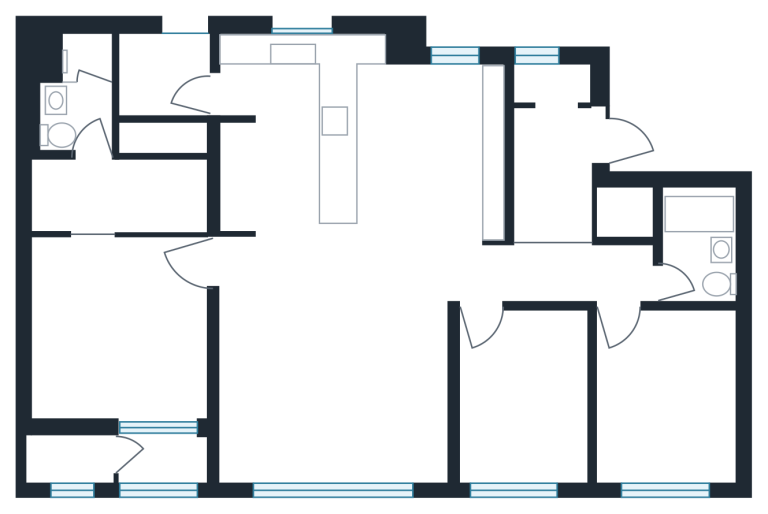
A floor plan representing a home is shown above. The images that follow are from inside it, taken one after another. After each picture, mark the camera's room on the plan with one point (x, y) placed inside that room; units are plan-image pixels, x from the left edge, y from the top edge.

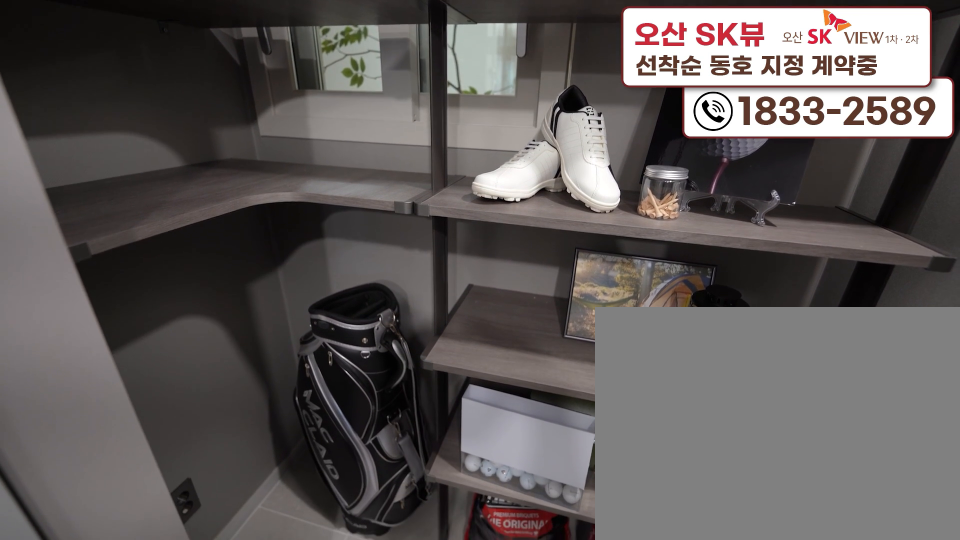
(559, 153)
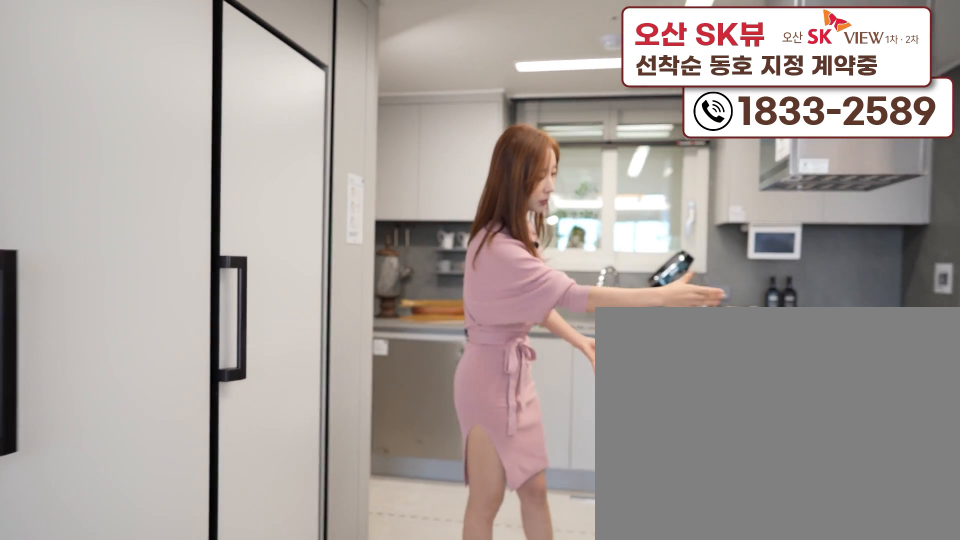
(306, 243)
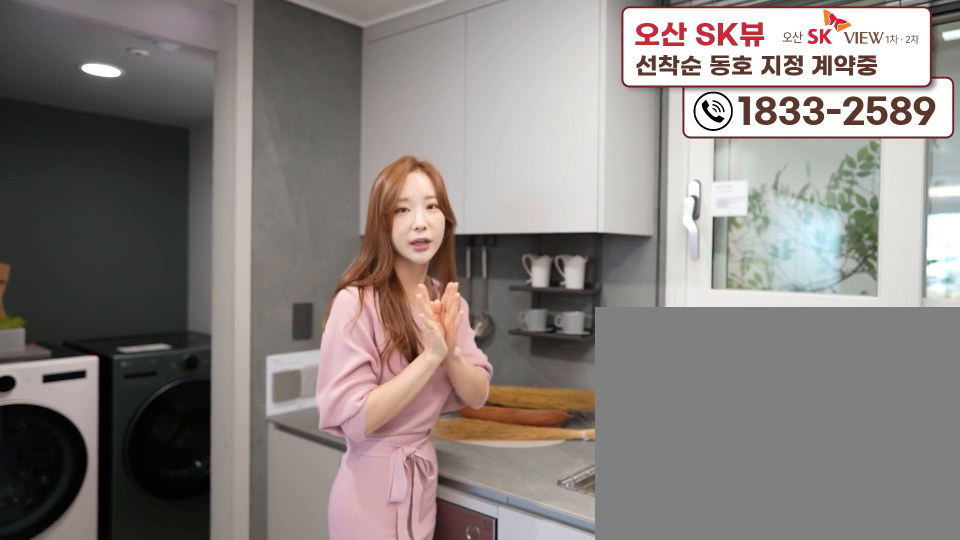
(306, 243)
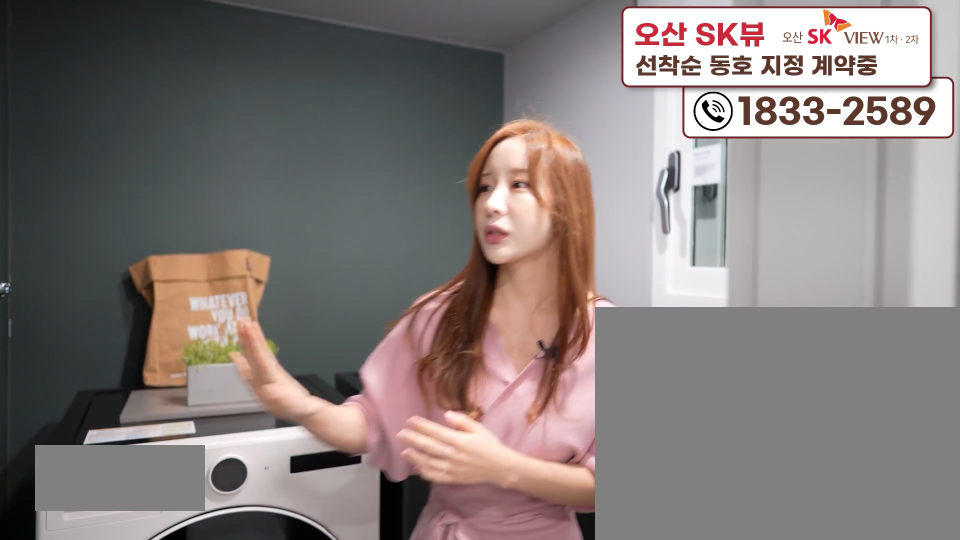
(174, 87)
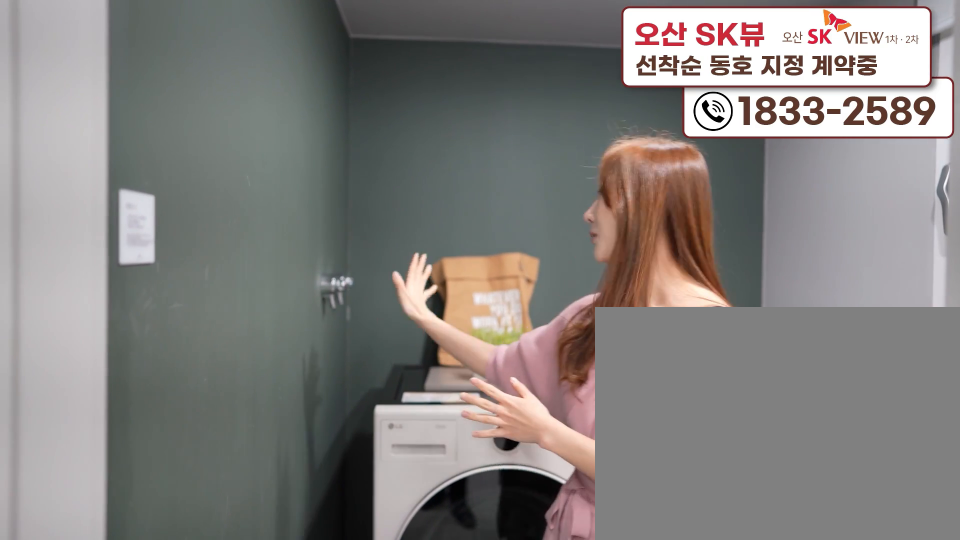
(174, 87)
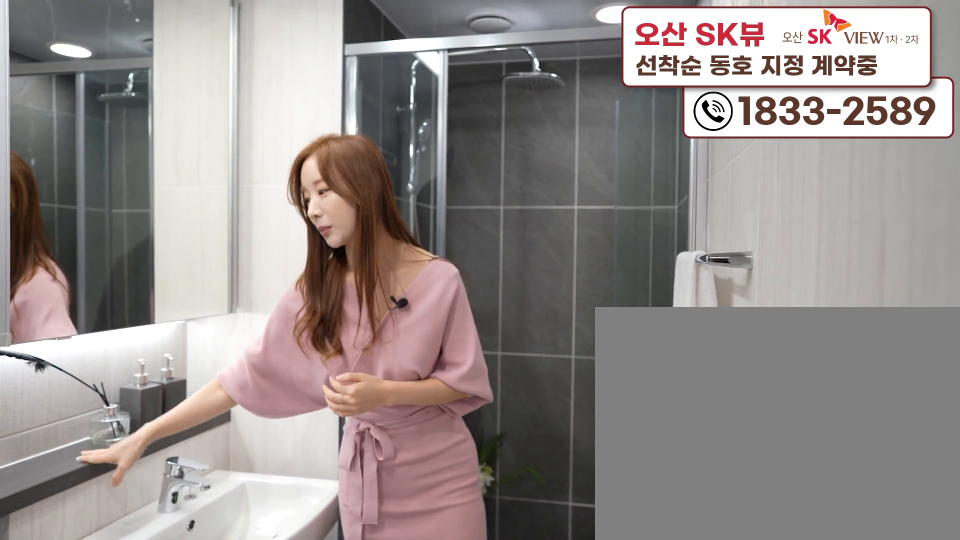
(84, 125)
